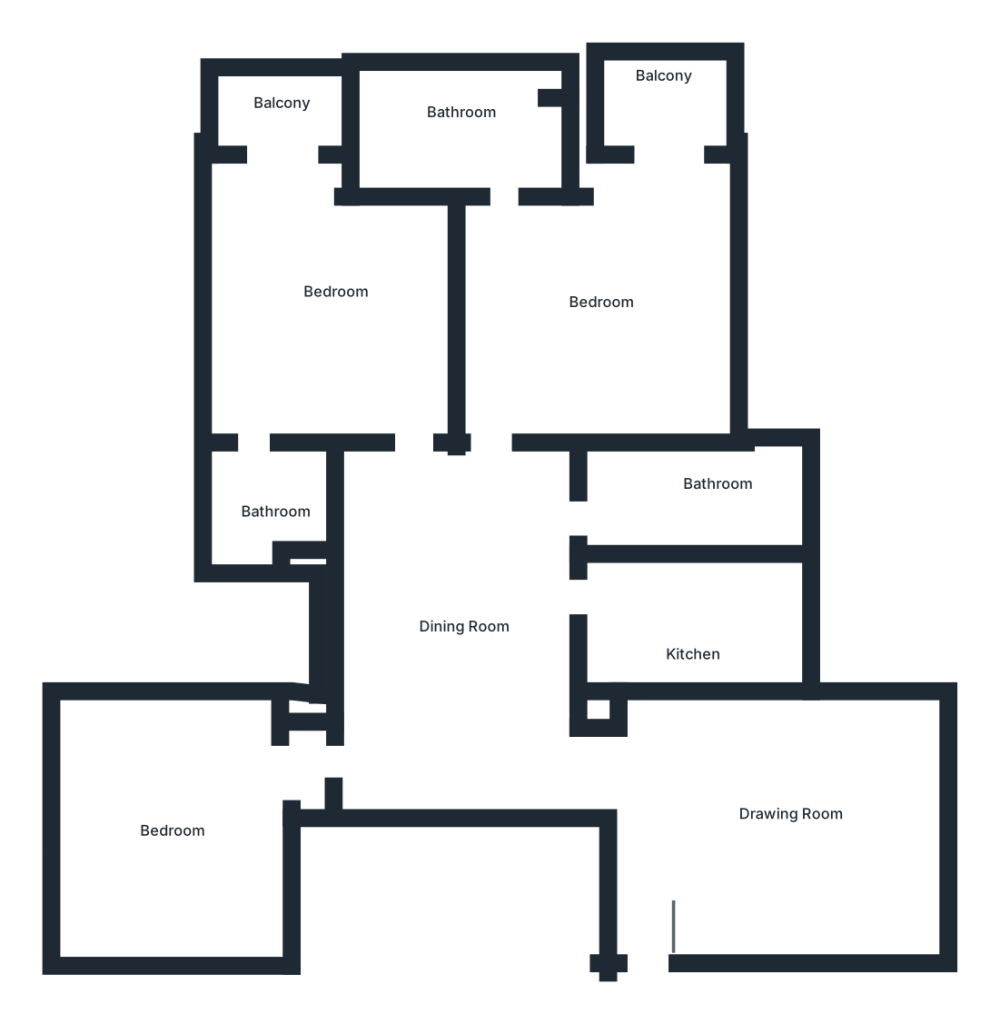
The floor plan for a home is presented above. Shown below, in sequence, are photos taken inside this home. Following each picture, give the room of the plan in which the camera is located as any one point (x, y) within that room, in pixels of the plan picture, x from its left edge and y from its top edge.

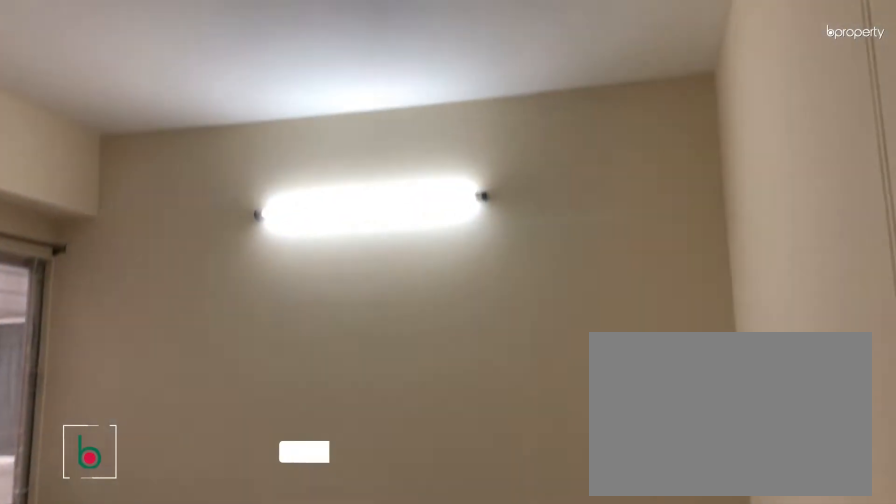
(787, 814)
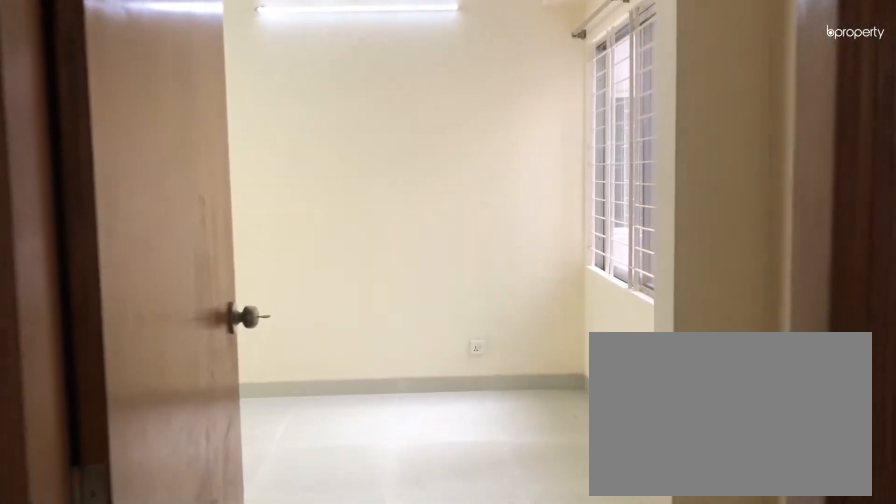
(170, 834)
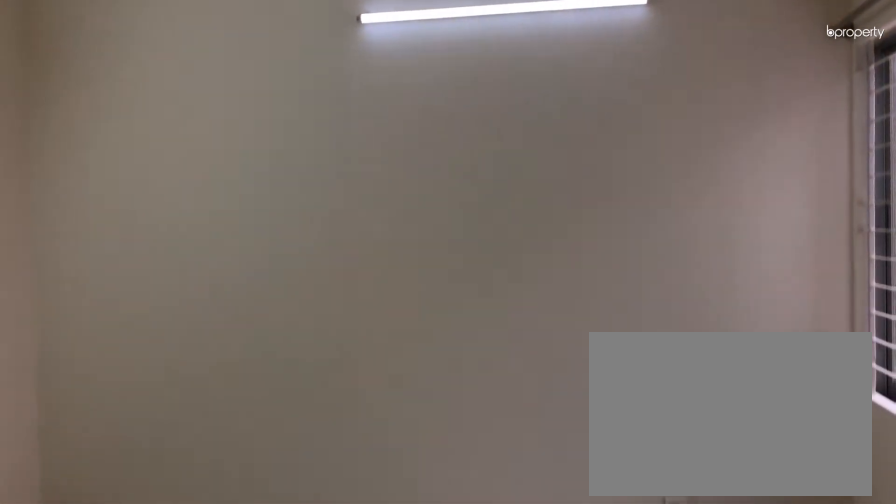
(170, 834)
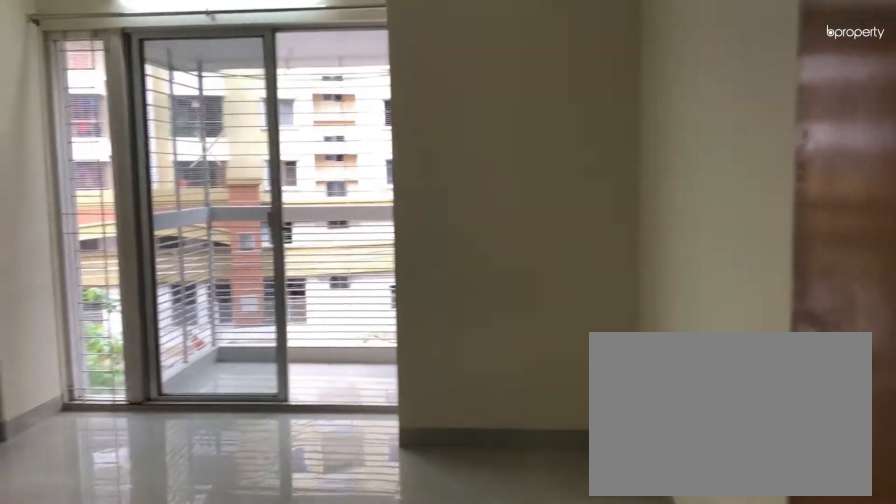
(336, 305)
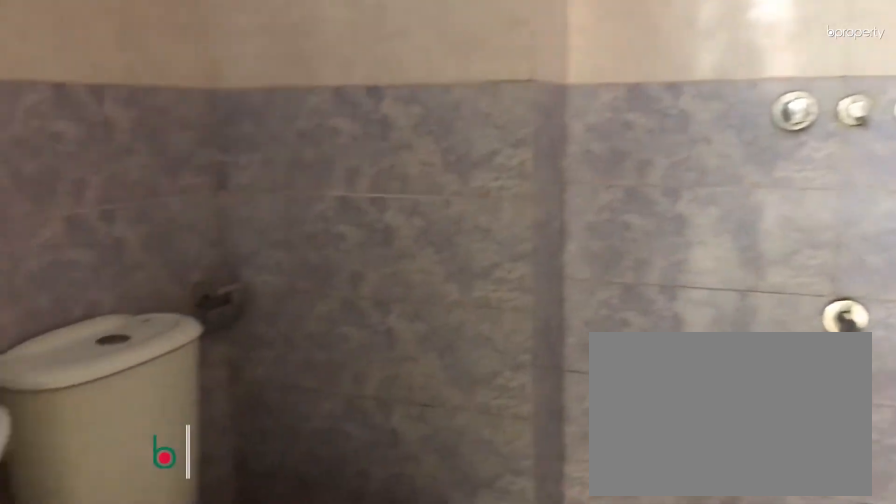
(270, 498)
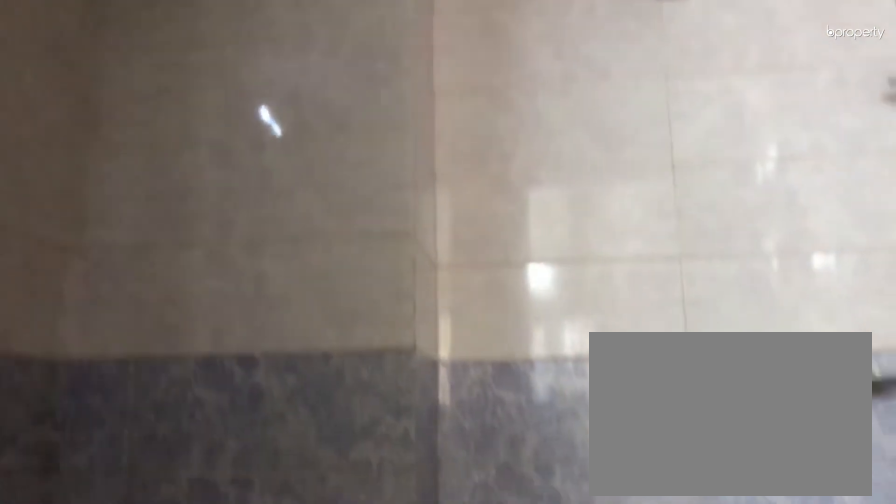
(270, 498)
